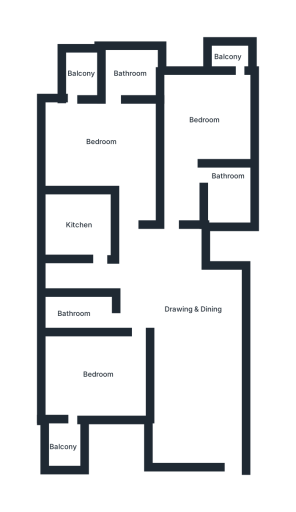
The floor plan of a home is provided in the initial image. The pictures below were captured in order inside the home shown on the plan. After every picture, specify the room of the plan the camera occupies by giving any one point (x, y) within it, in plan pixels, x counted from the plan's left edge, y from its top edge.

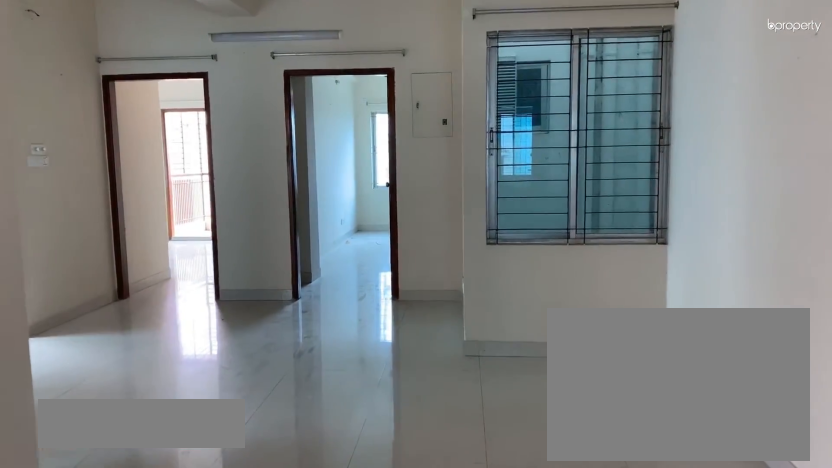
(193, 321)
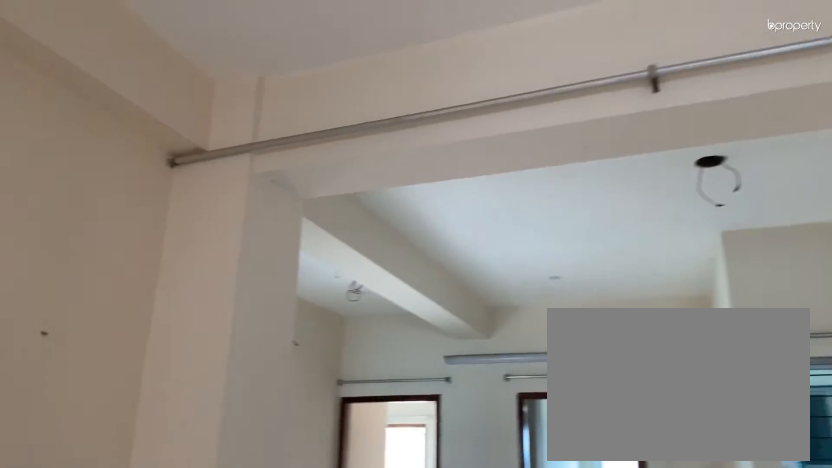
(188, 316)
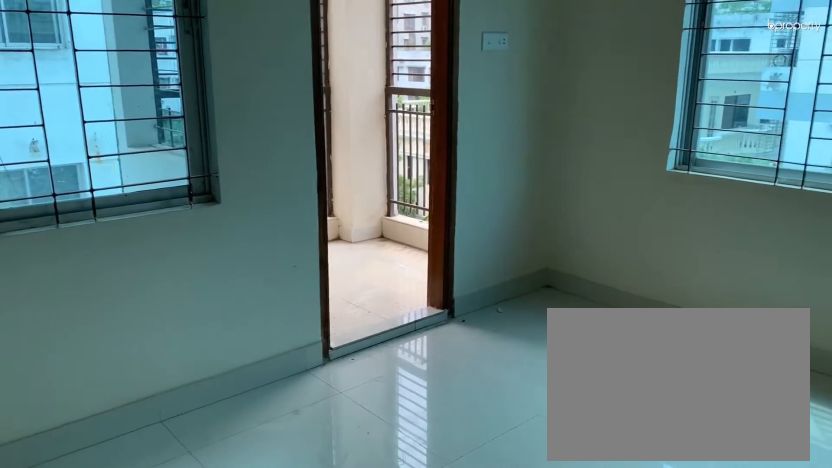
(81, 381)
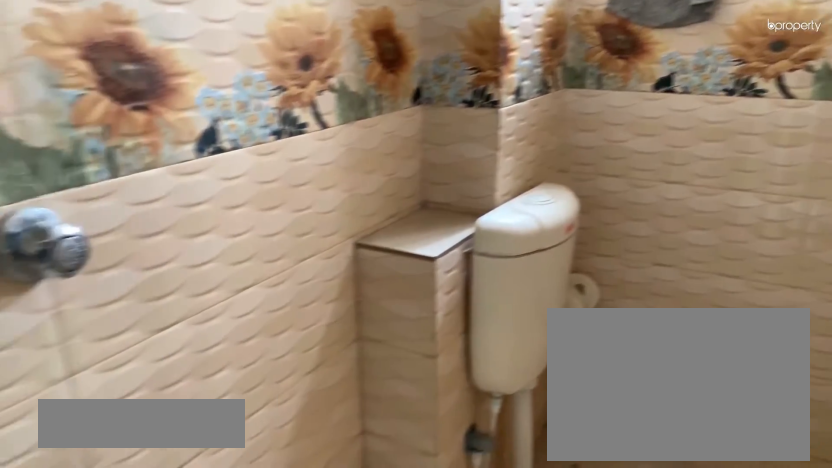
(72, 314)
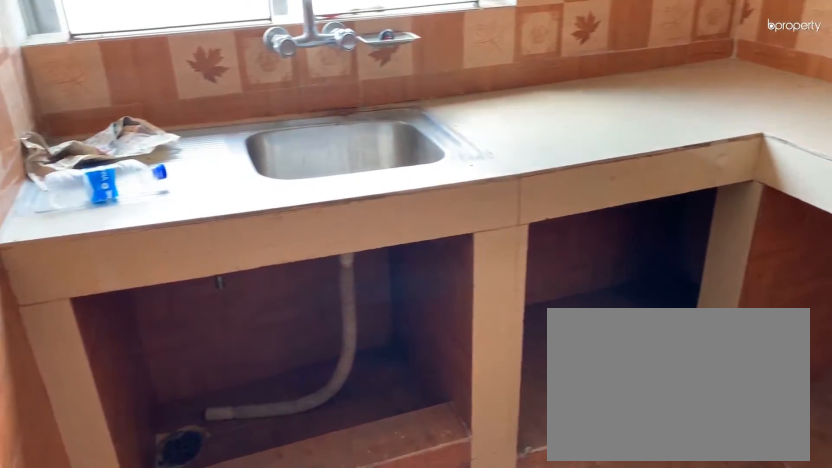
(75, 226)
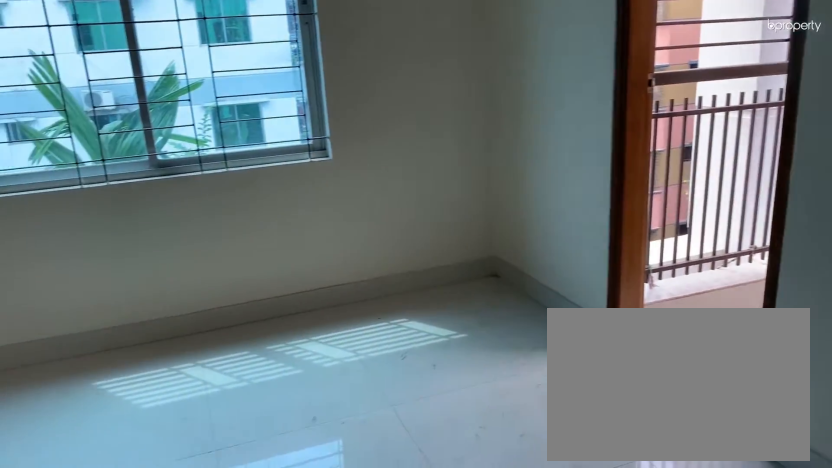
(106, 126)
